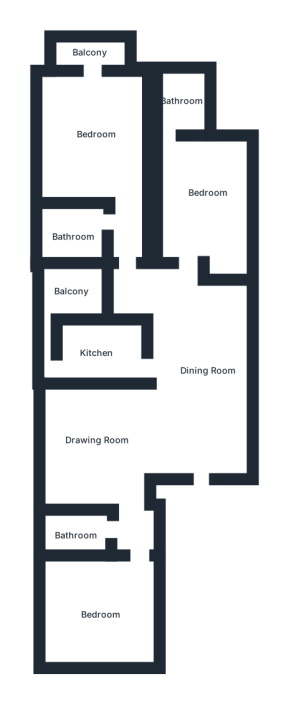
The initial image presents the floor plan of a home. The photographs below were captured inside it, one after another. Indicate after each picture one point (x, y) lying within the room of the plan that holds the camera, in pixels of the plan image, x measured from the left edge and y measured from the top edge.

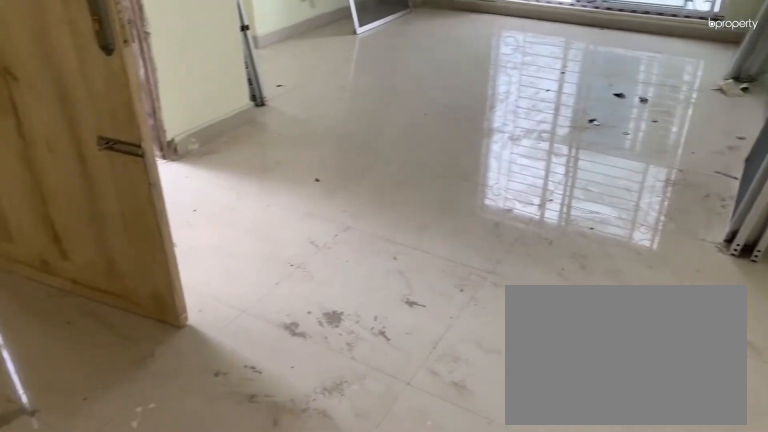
(198, 360)
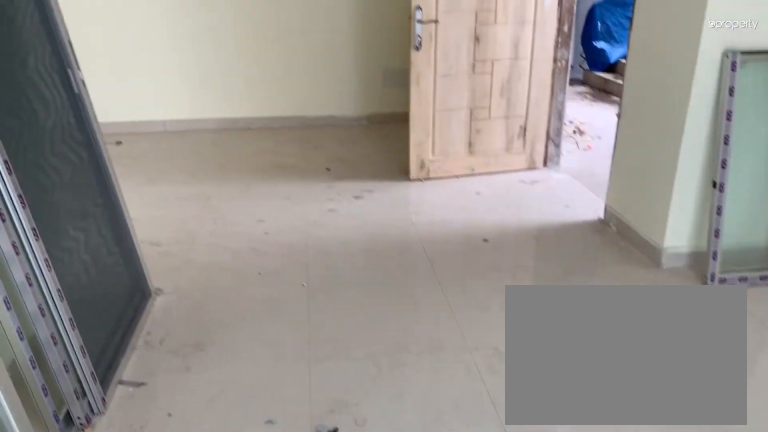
(91, 435)
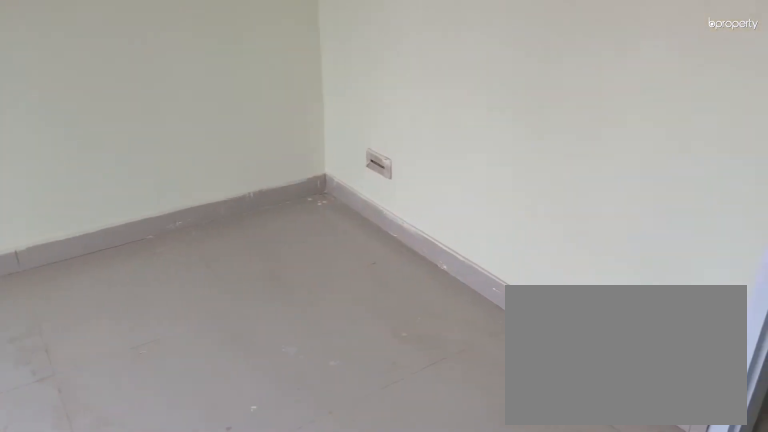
(99, 612)
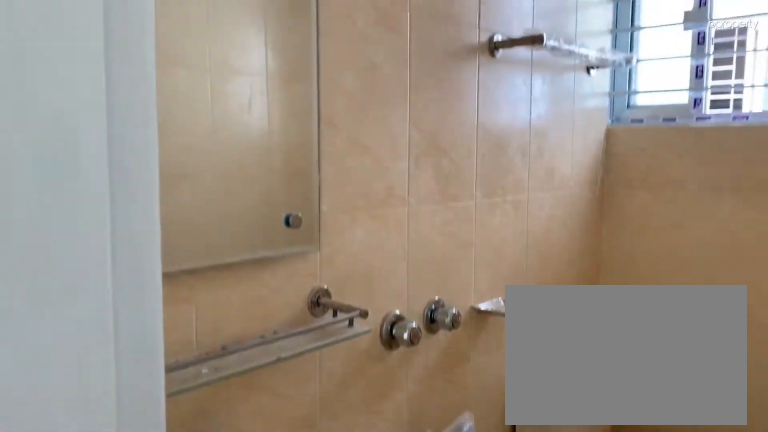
(81, 529)
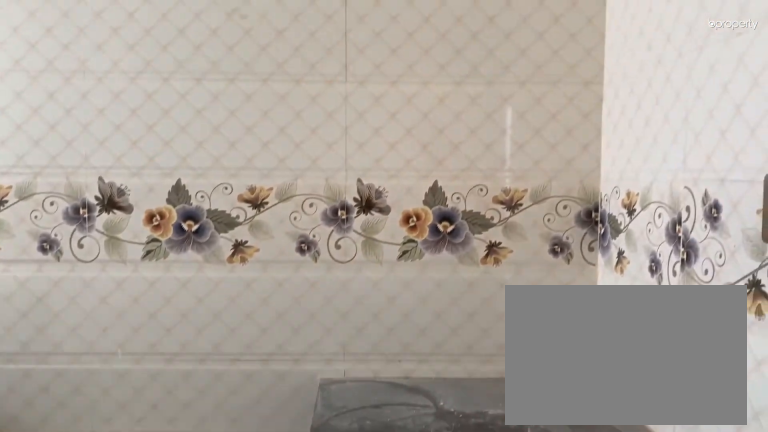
(100, 349)
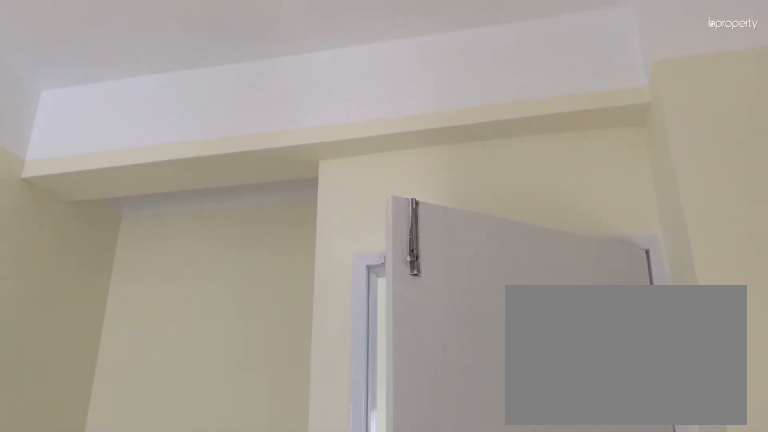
(197, 201)
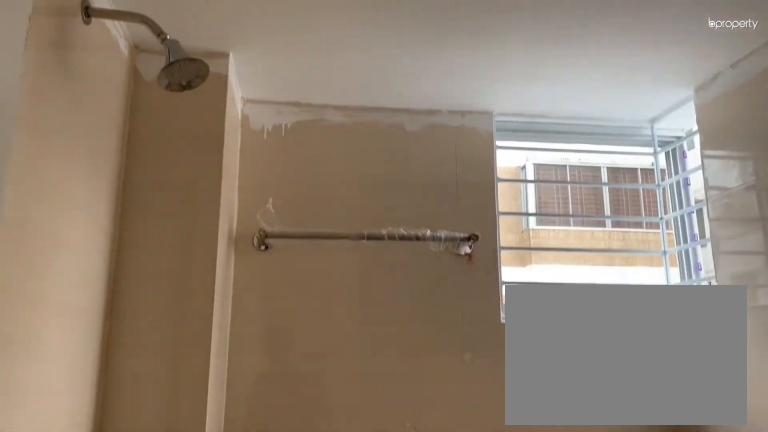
(181, 105)
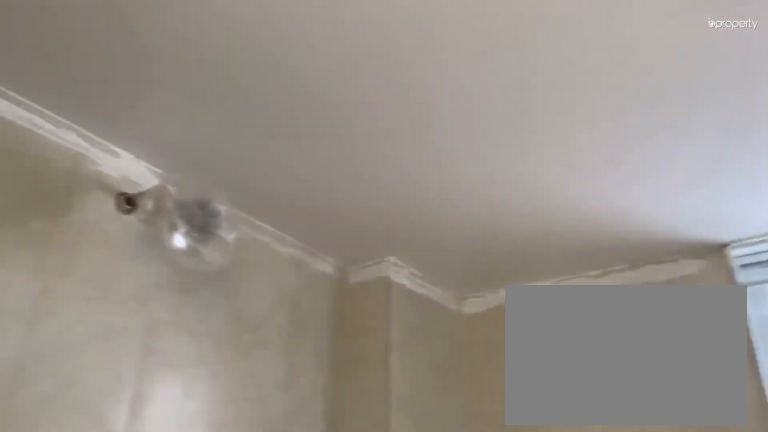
(74, 233)
